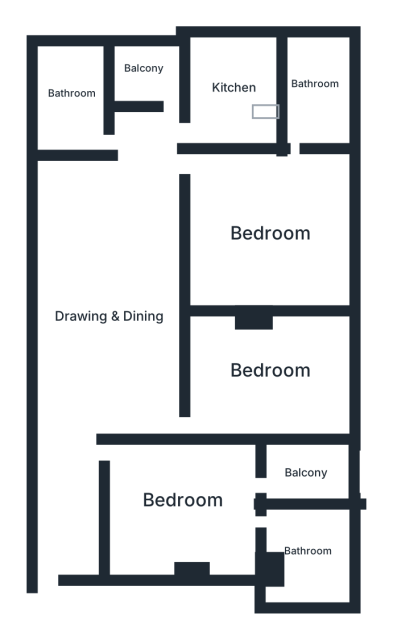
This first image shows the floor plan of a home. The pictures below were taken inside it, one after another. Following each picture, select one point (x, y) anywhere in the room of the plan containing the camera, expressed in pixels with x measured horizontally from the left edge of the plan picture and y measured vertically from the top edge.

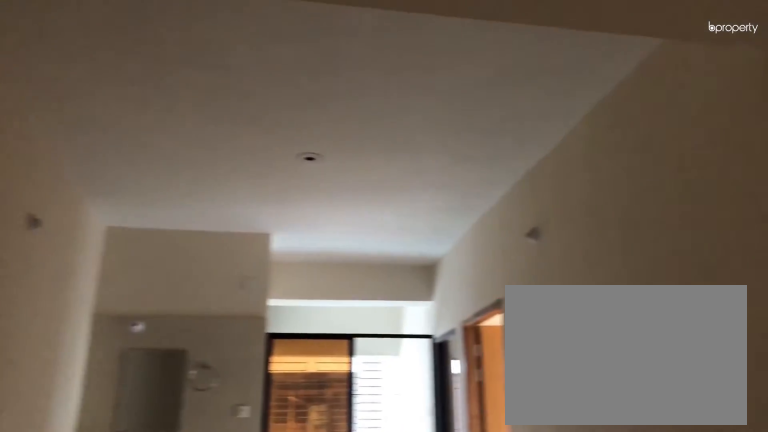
(109, 313)
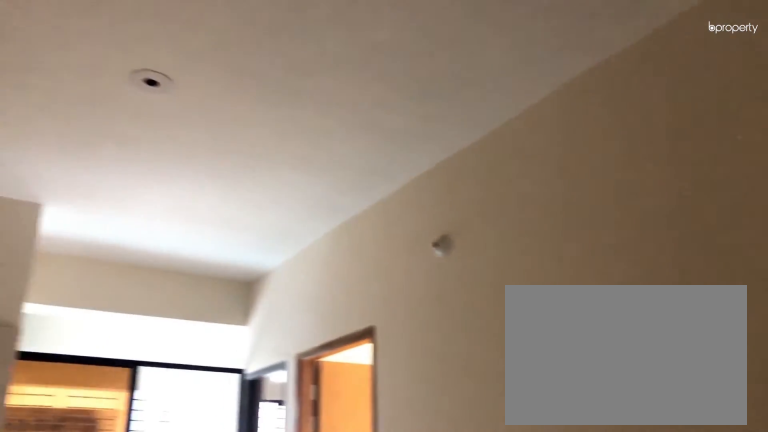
(109, 313)
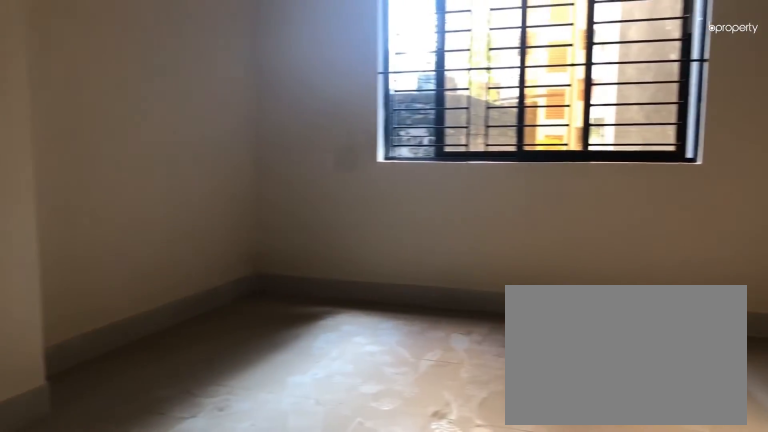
(271, 369)
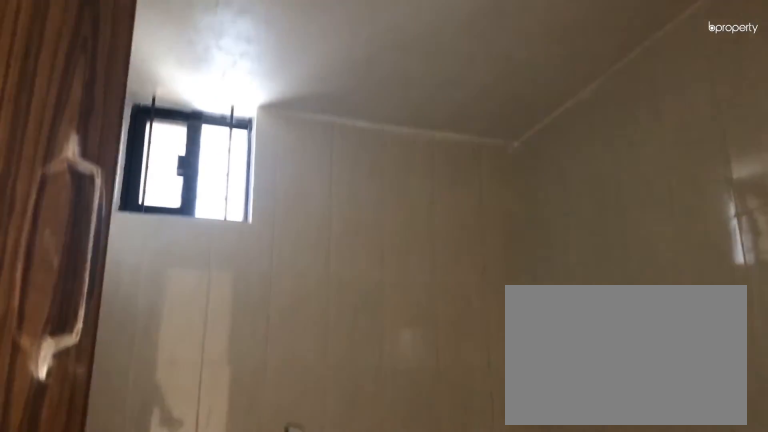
(316, 83)
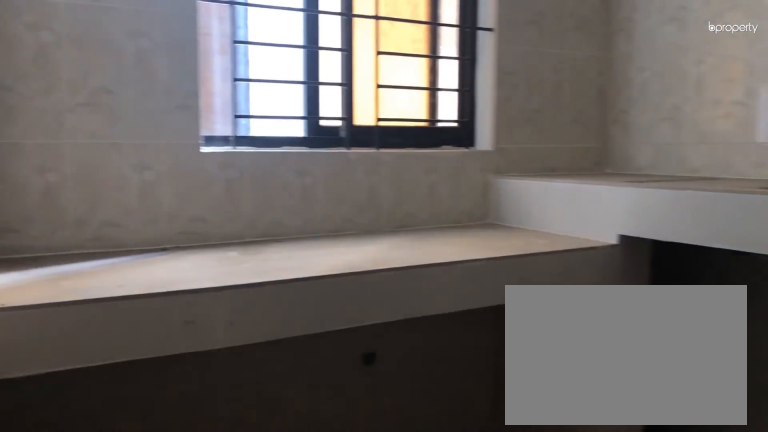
(236, 85)
